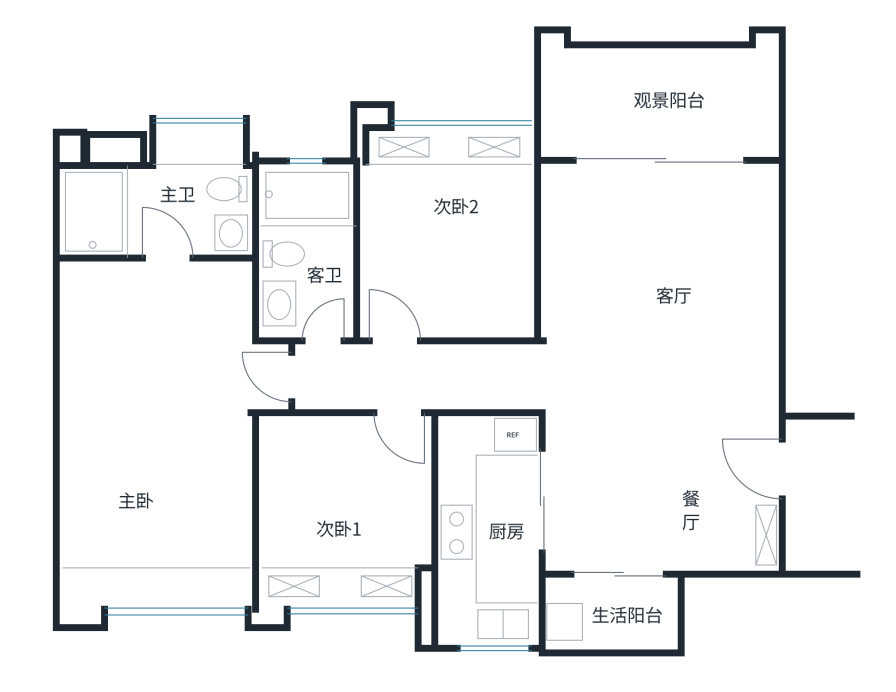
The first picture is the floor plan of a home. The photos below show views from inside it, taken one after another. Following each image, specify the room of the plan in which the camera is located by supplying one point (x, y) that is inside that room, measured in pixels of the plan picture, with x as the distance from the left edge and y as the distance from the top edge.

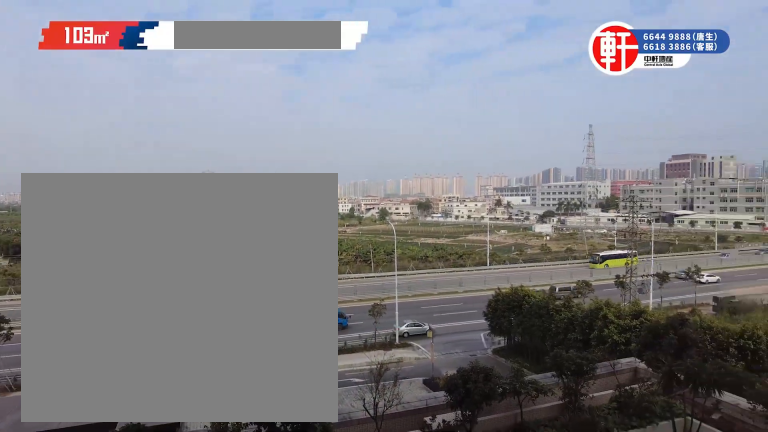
(657, 114)
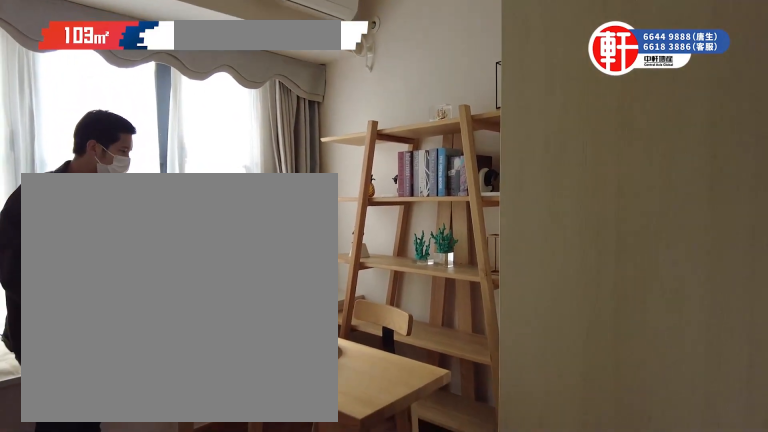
(348, 521)
